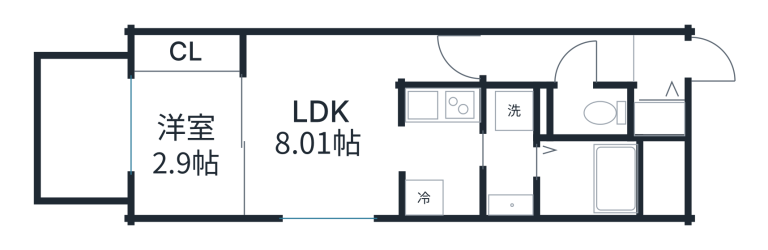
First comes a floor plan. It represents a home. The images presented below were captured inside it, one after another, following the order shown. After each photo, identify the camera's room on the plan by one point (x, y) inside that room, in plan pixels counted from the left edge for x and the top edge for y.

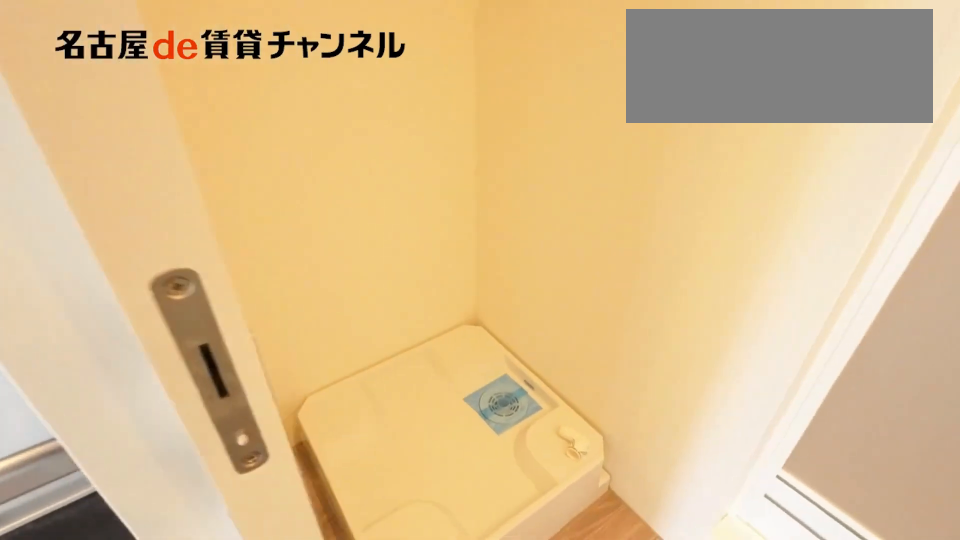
(508, 113)
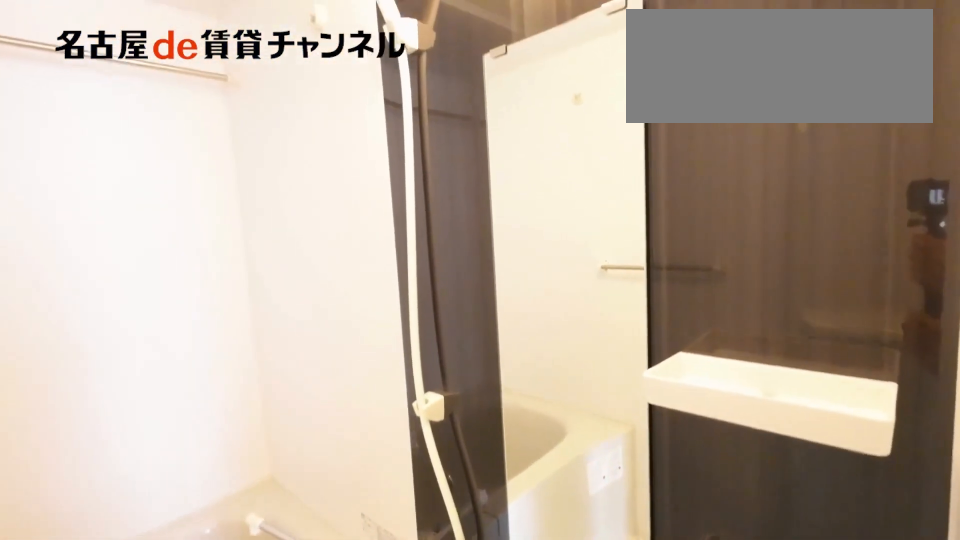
(590, 183)
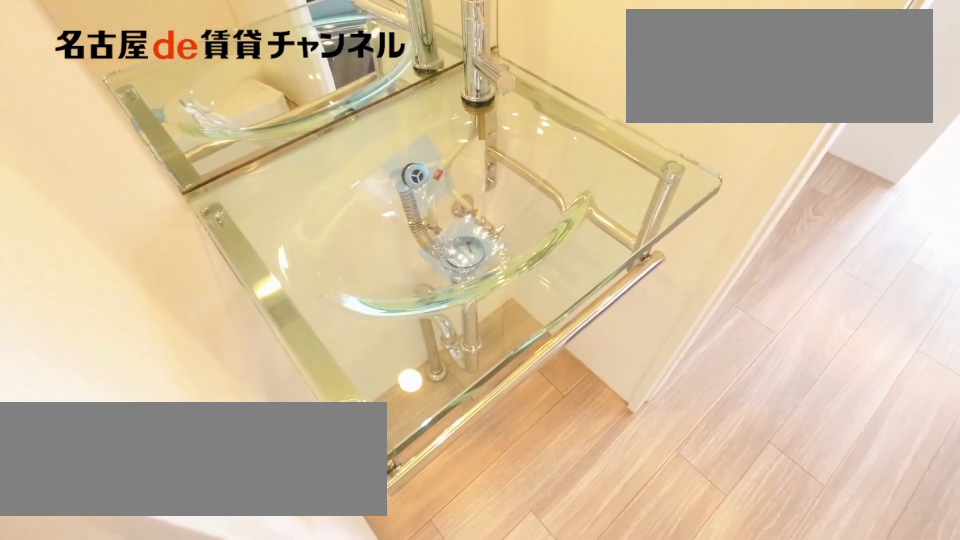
(511, 198)
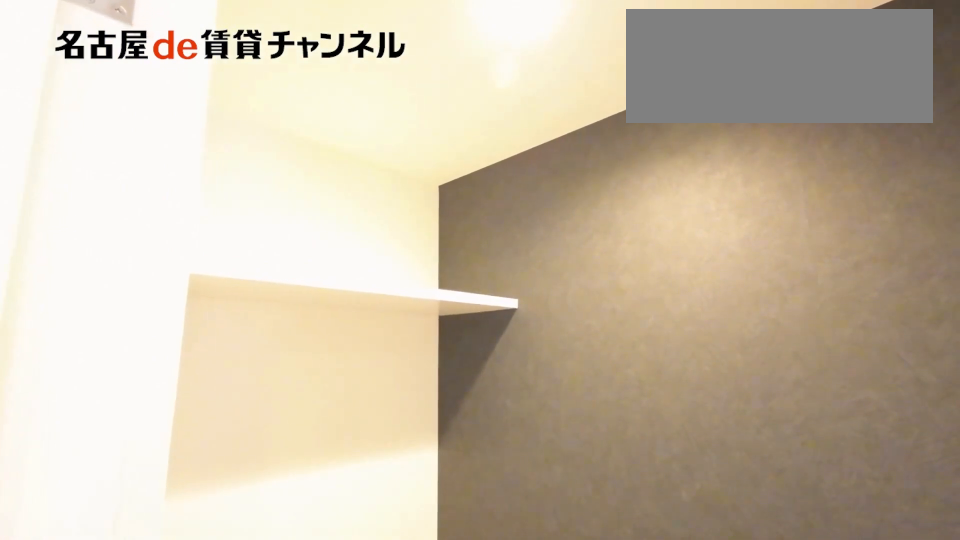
(585, 115)
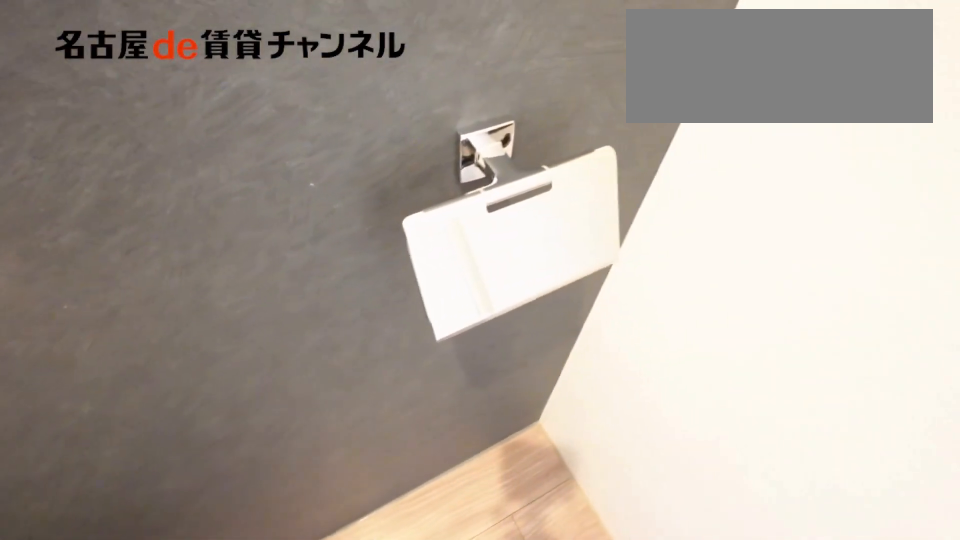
(585, 115)
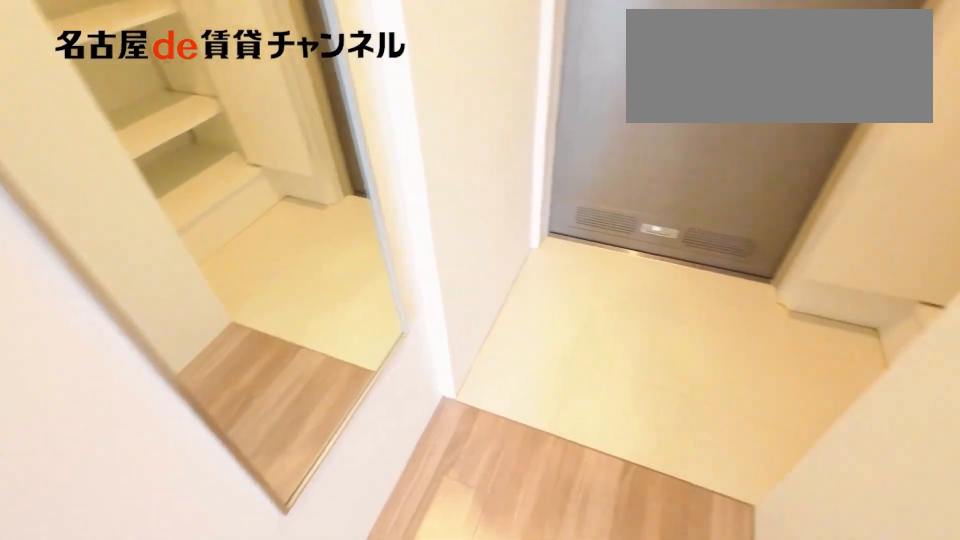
(661, 84)
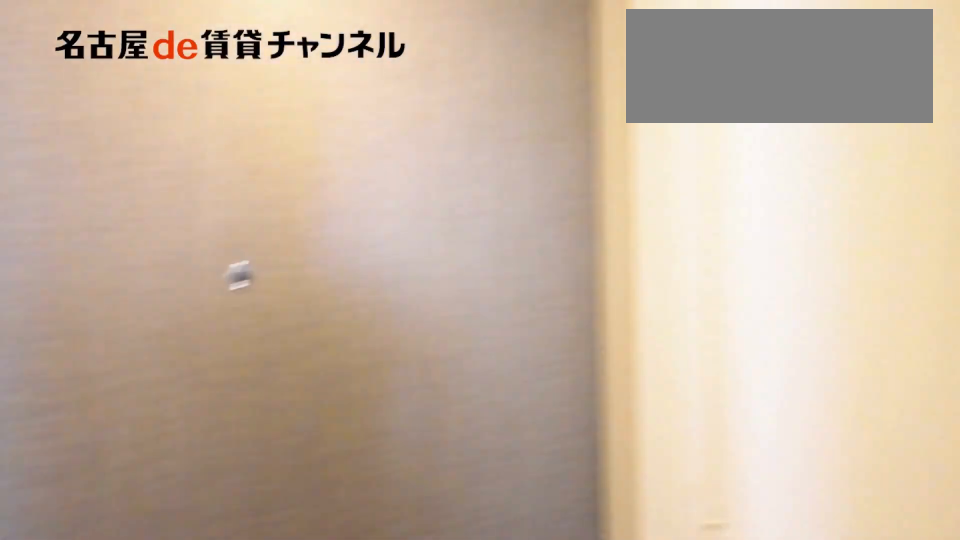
(661, 84)
